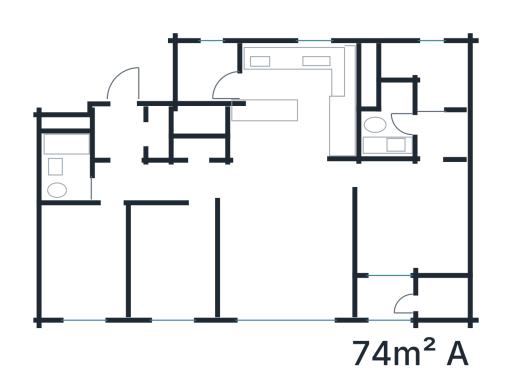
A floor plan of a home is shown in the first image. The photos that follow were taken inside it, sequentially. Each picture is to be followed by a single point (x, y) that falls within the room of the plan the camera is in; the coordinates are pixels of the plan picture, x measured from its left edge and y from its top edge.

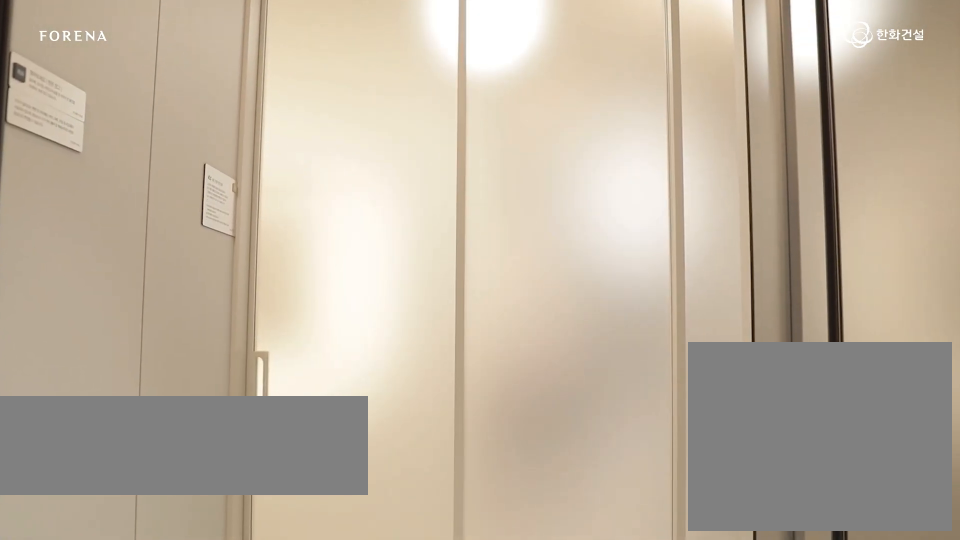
(125, 131)
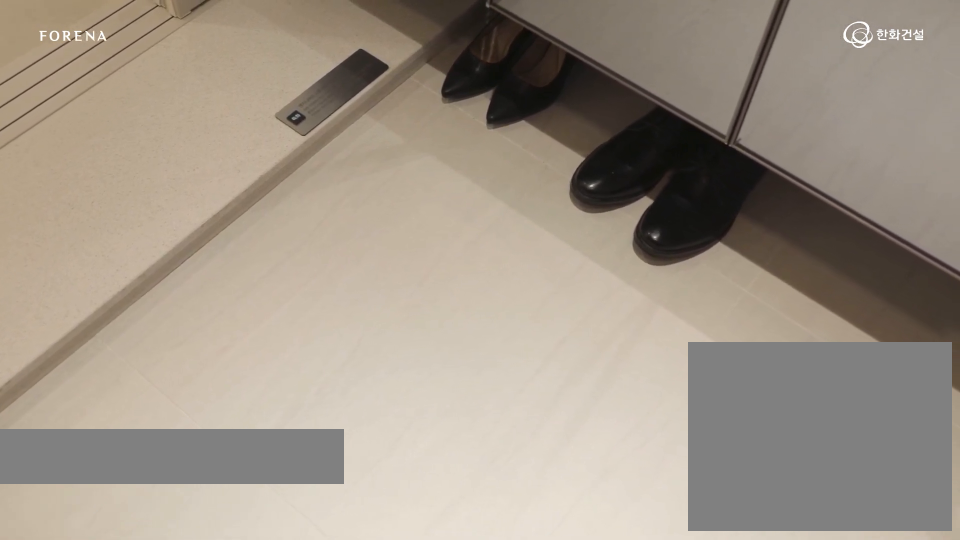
(125, 131)
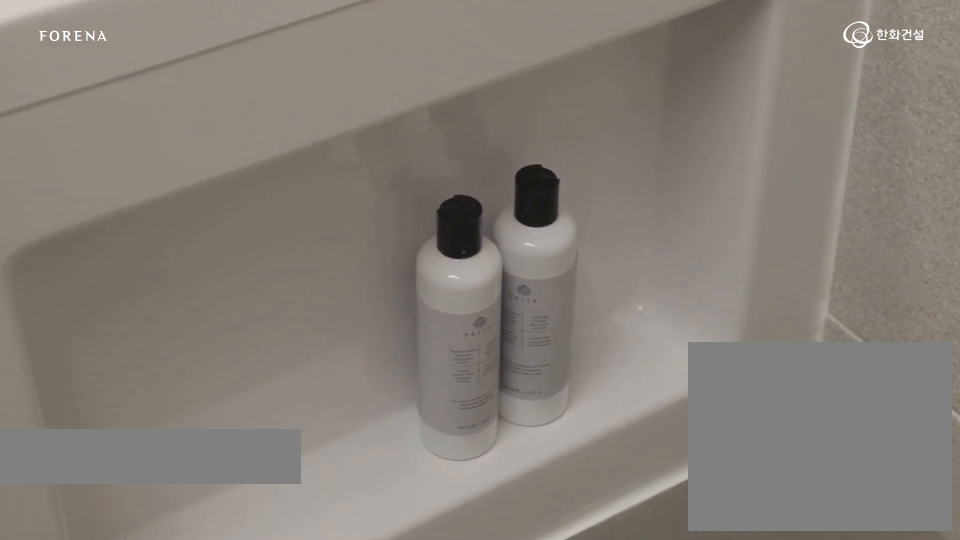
(86, 185)
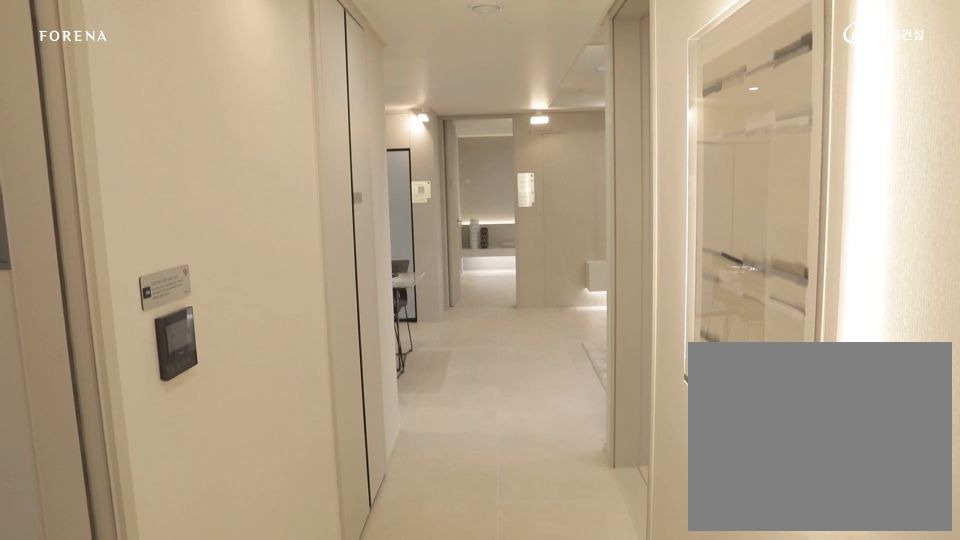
(182, 181)
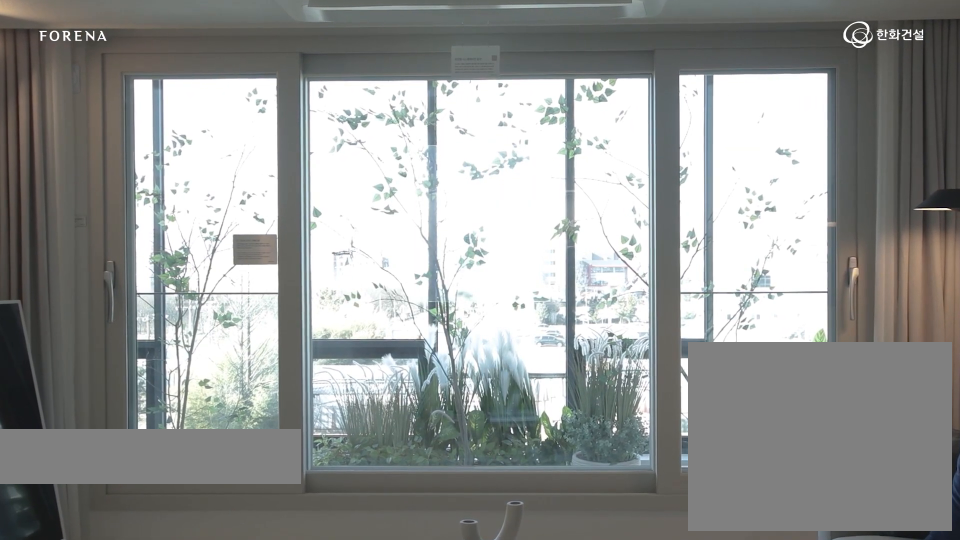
(290, 247)
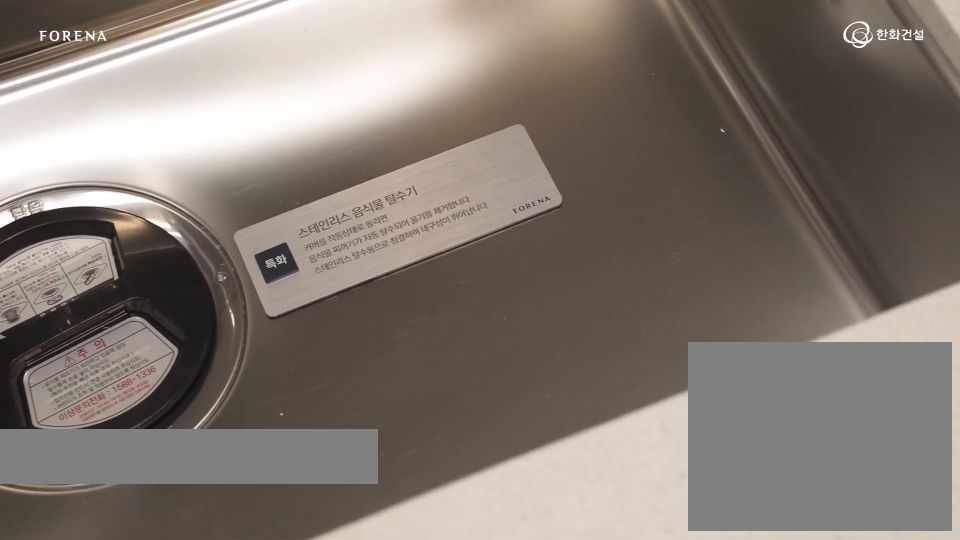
(281, 143)
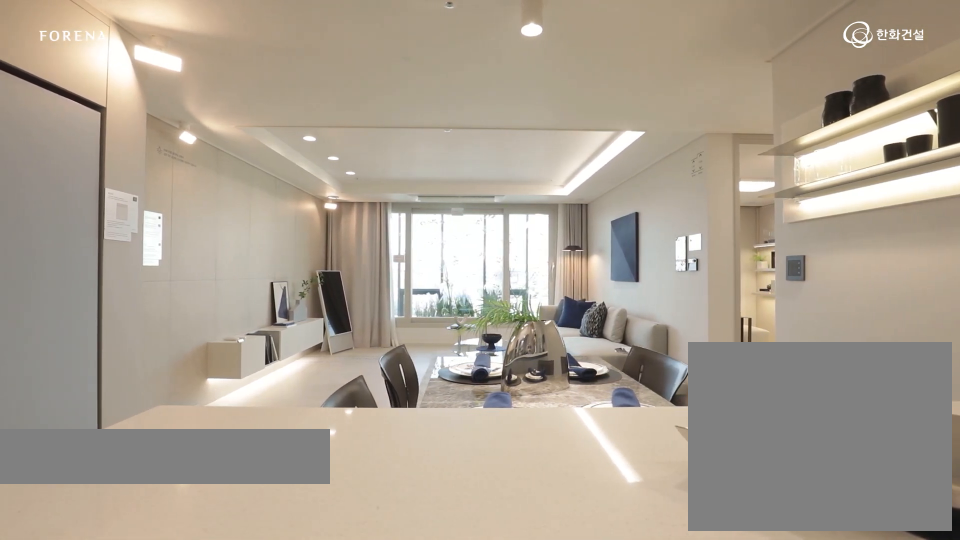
(281, 143)
